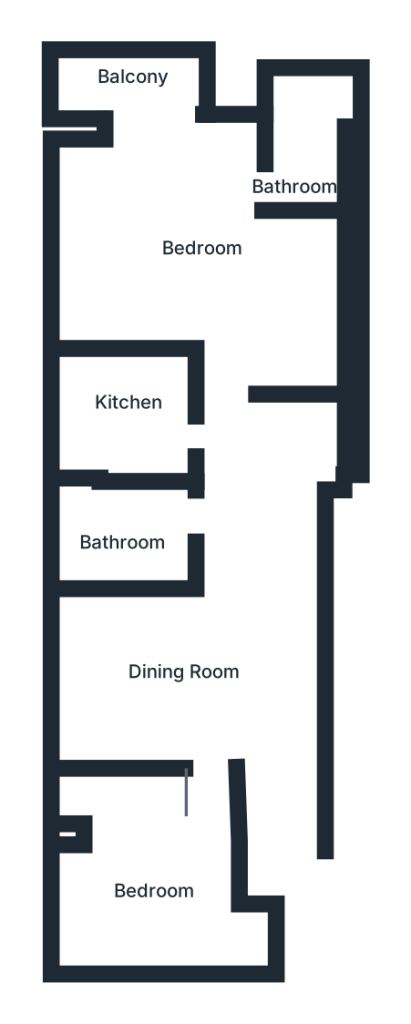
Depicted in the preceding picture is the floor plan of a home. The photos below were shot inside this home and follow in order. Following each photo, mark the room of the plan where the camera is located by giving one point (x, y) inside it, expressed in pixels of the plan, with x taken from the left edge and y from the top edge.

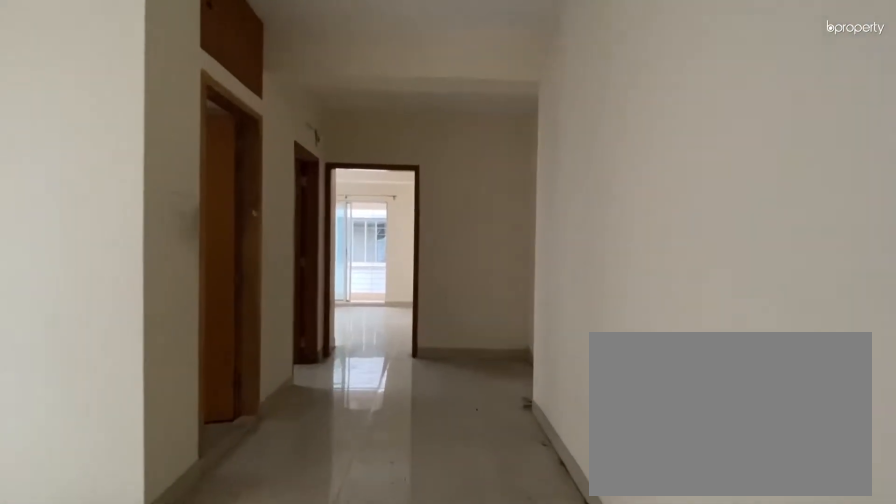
(220, 624)
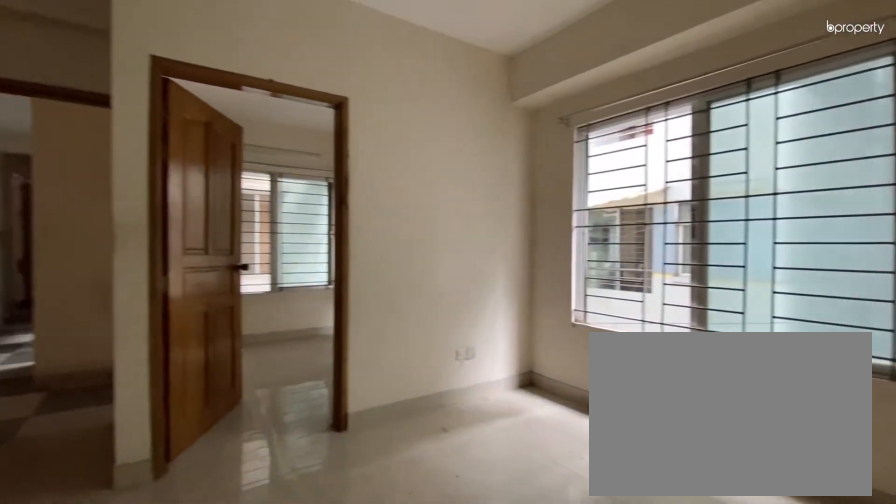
(220, 624)
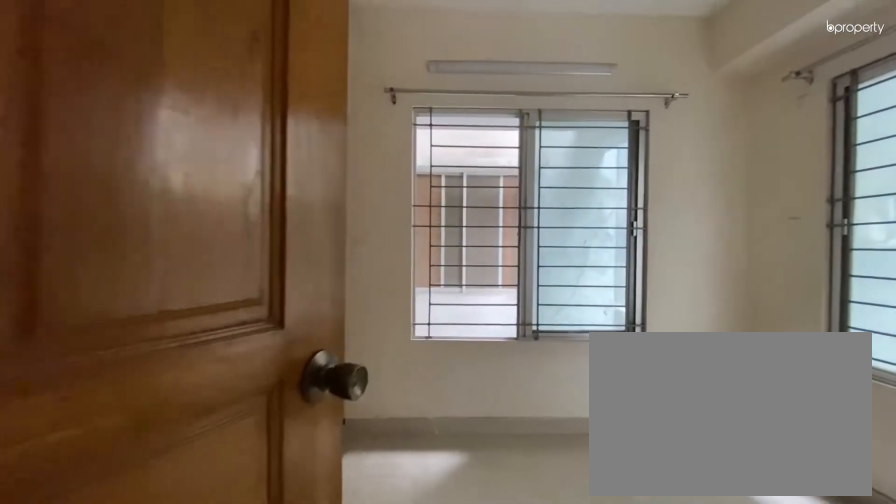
(167, 882)
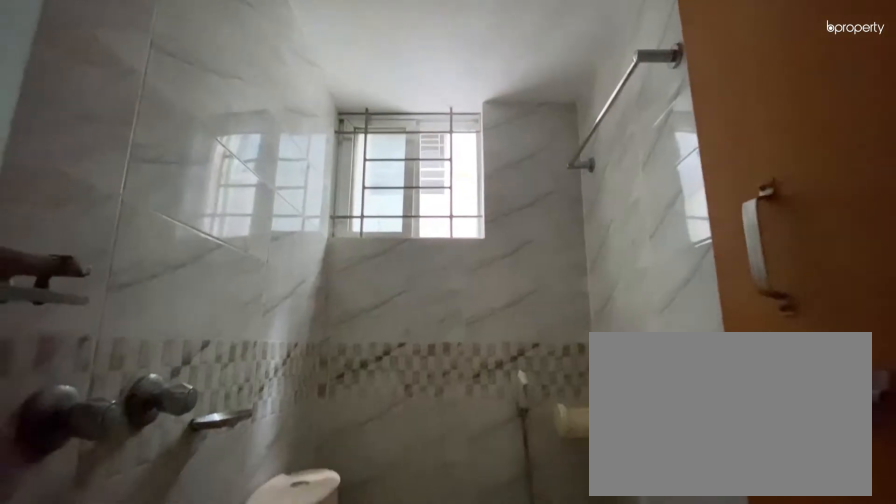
(136, 534)
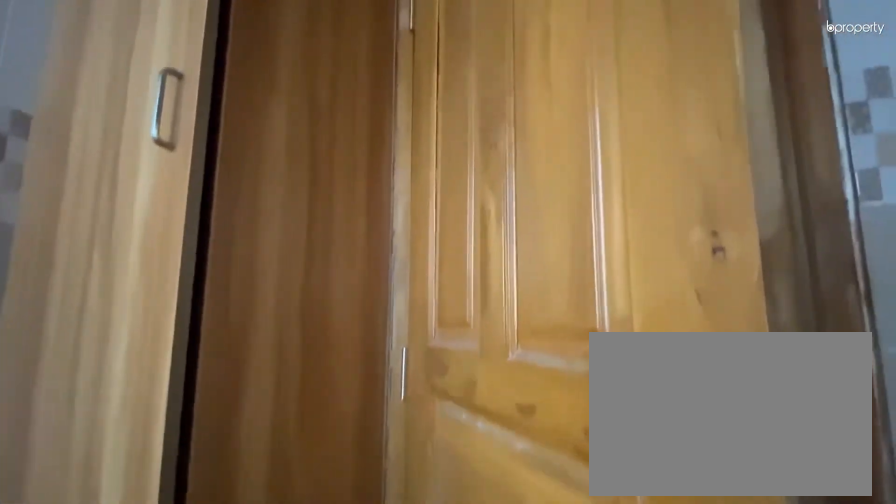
(129, 418)
